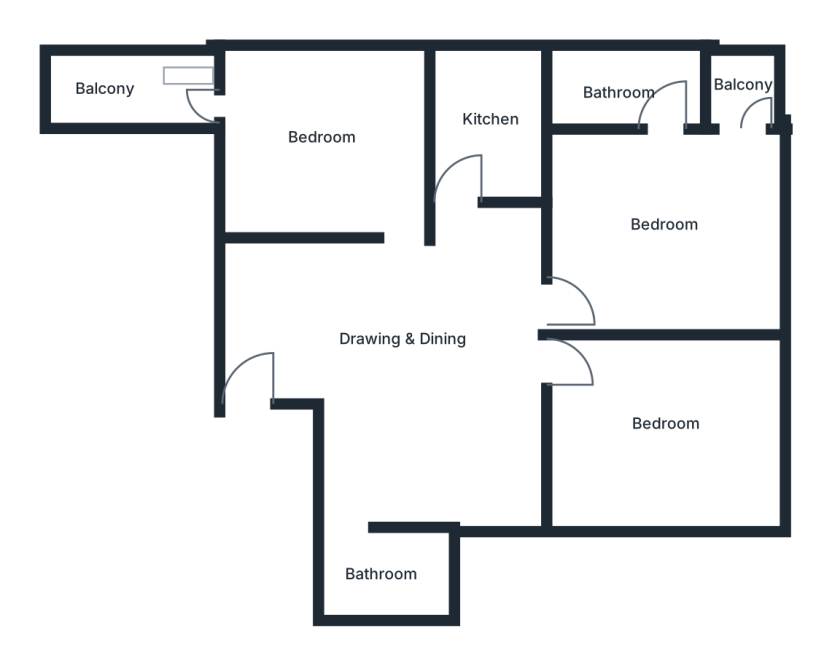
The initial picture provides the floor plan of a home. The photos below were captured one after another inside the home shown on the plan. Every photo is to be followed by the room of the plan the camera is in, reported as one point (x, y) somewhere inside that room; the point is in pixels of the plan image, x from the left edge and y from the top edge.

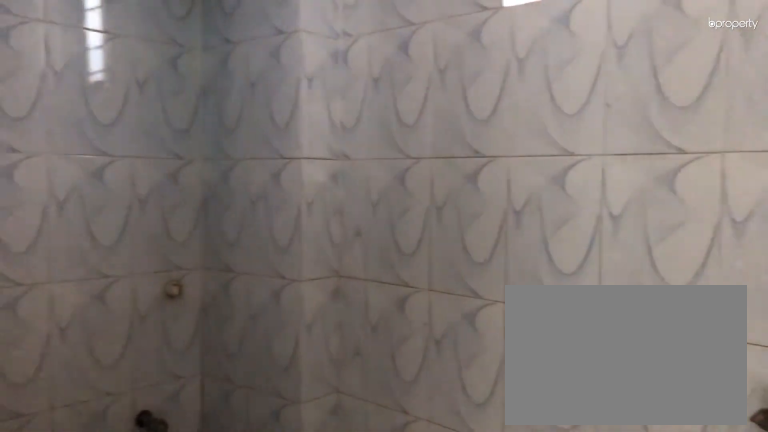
(618, 95)
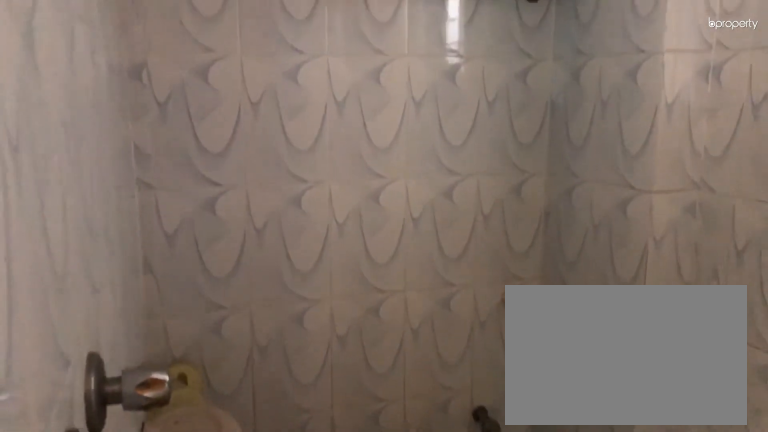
(618, 95)
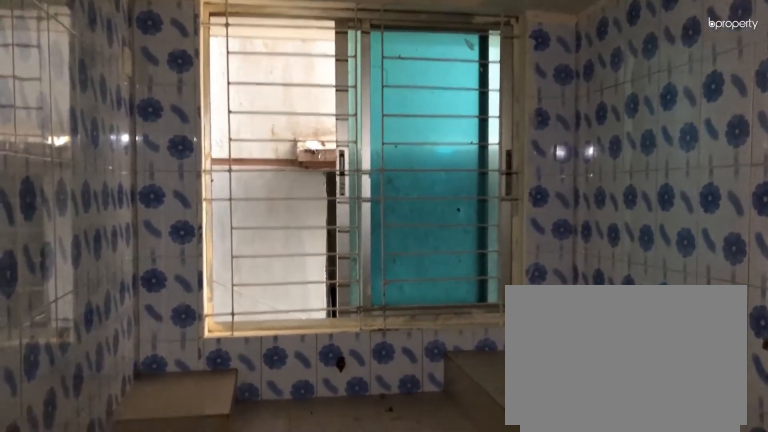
(491, 114)
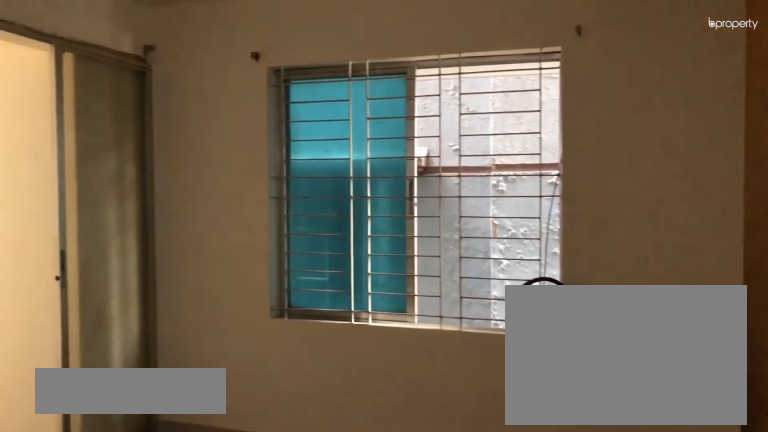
(319, 136)
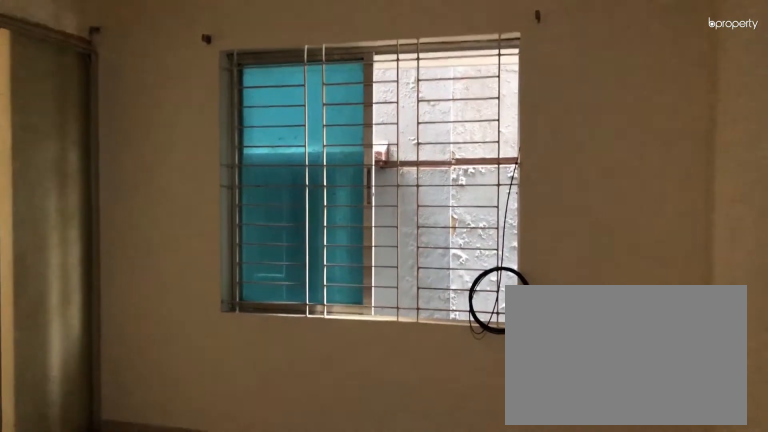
(319, 136)
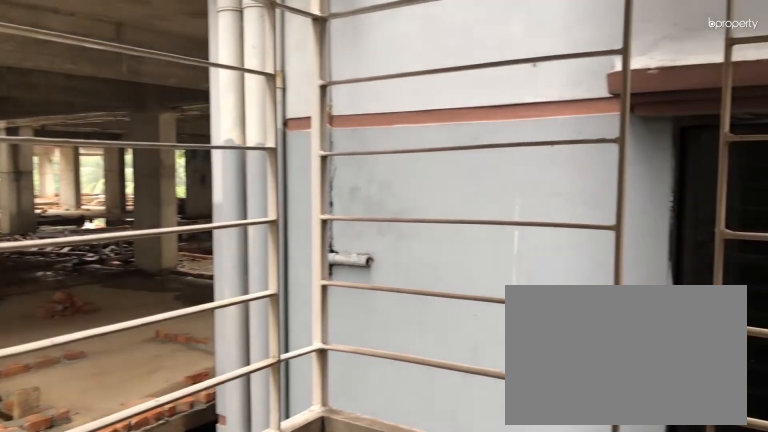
(106, 91)
